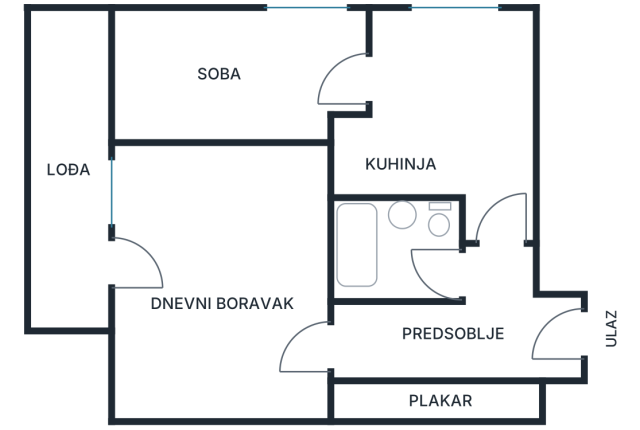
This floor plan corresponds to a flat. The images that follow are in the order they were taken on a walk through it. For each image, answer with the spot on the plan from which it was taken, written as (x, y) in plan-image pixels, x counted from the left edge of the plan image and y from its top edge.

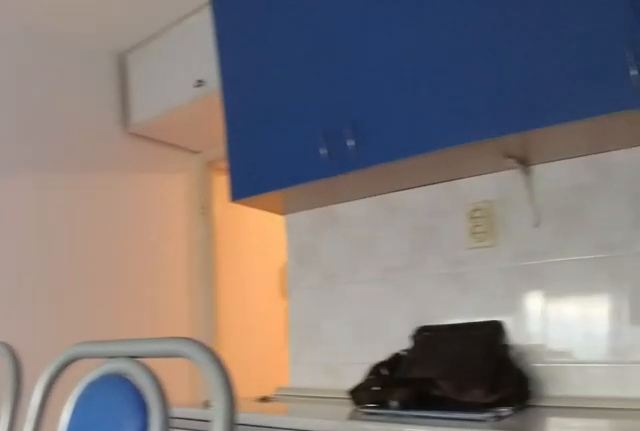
(374, 78)
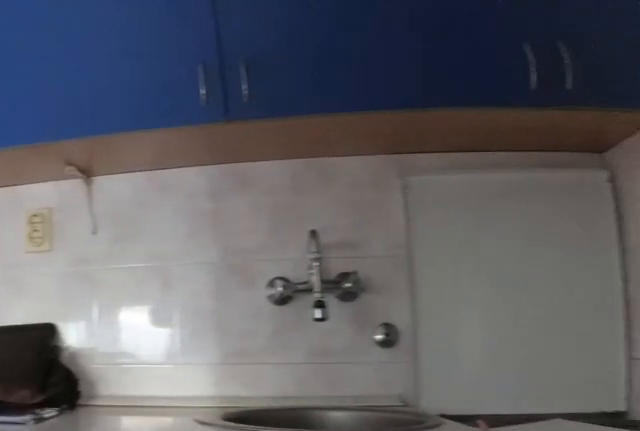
(380, 73)
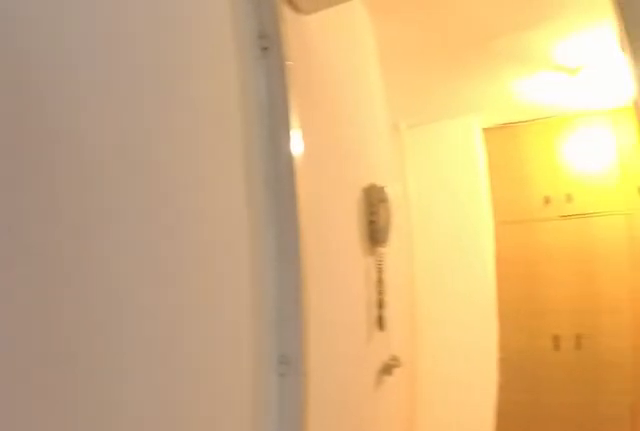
(484, 167)
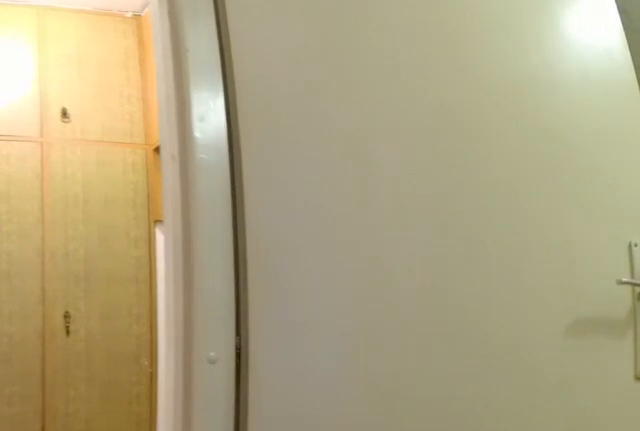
(490, 249)
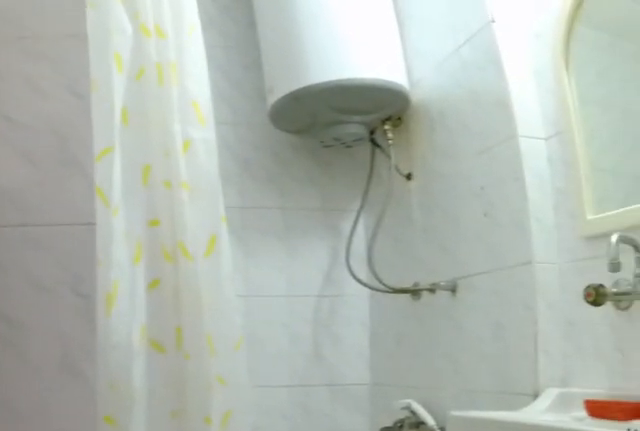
(477, 266)
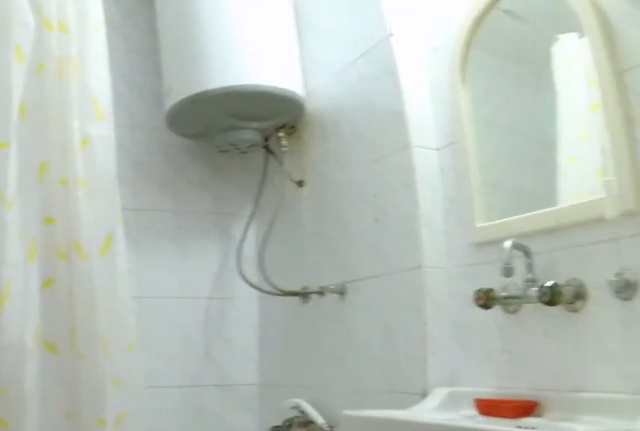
(476, 266)
